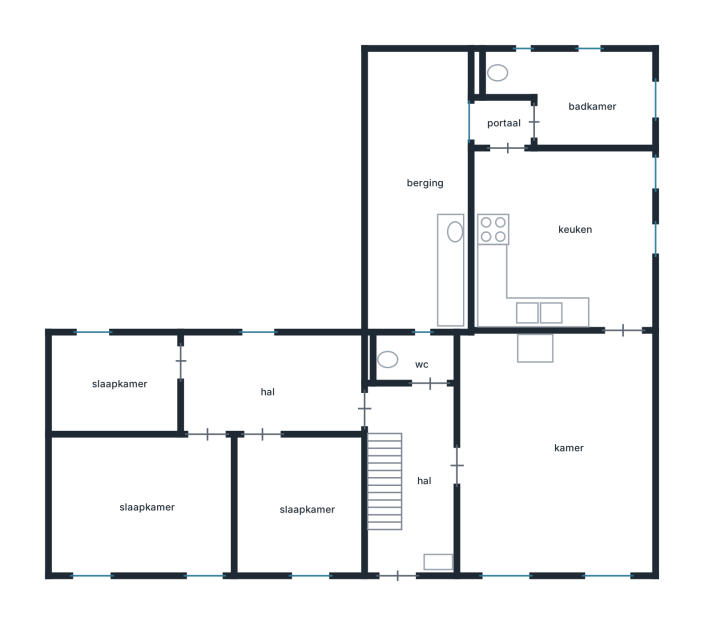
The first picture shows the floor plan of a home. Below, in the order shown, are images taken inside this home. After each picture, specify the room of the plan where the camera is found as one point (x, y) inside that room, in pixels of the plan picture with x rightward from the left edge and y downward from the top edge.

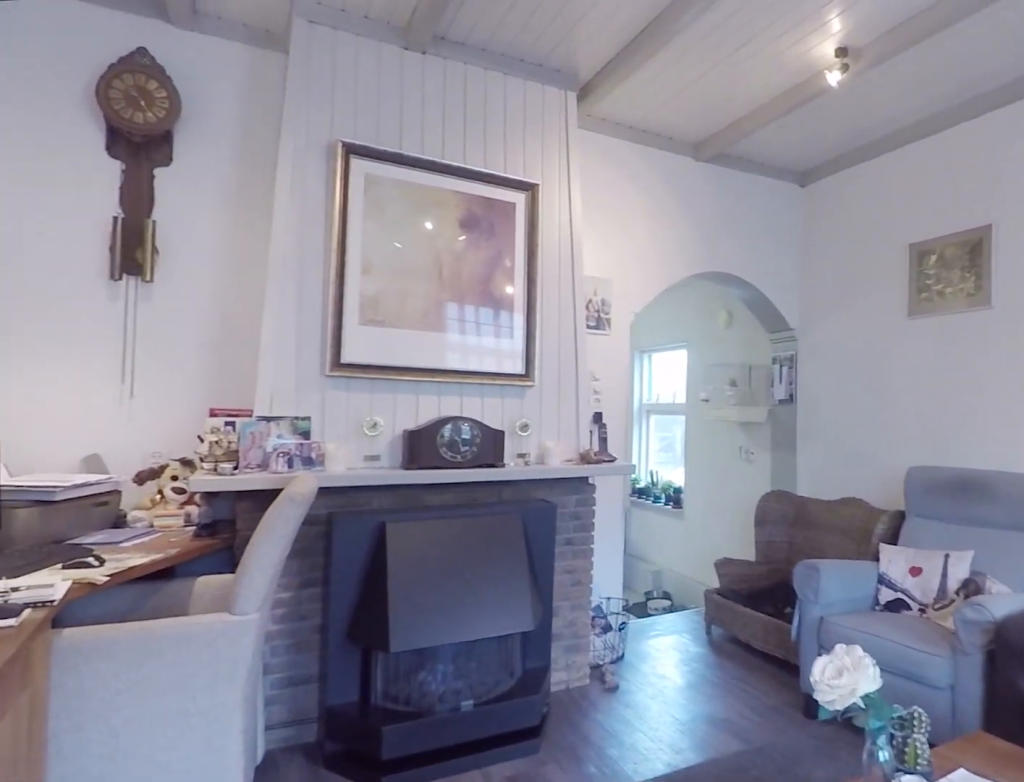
(554, 456)
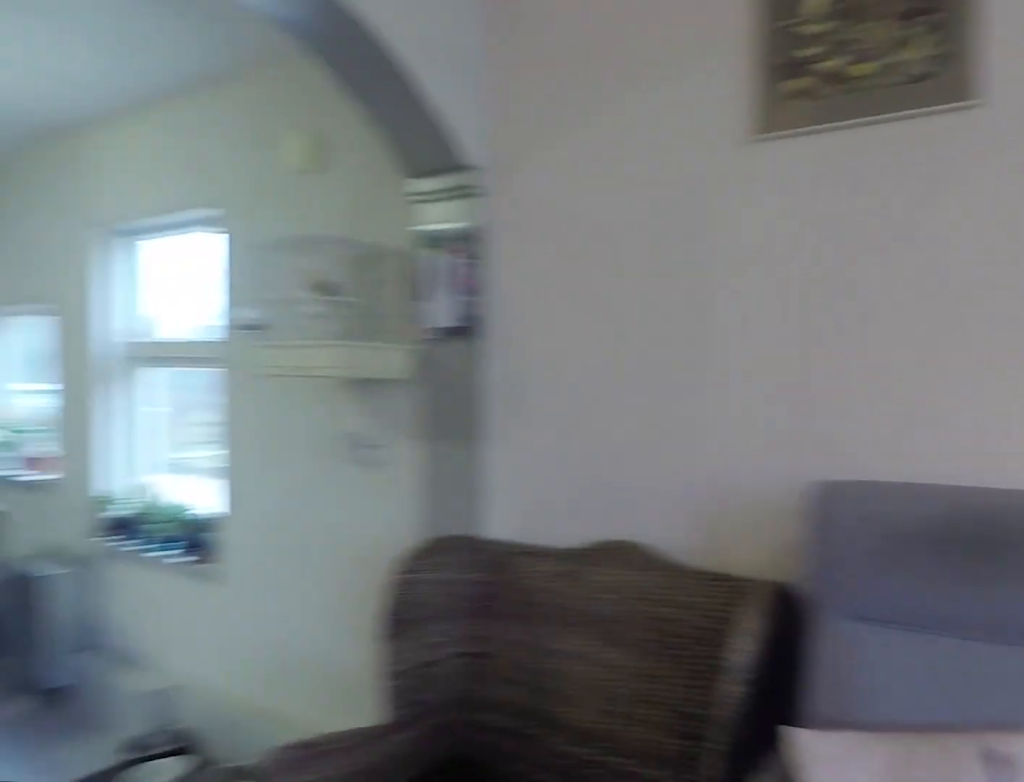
(554, 456)
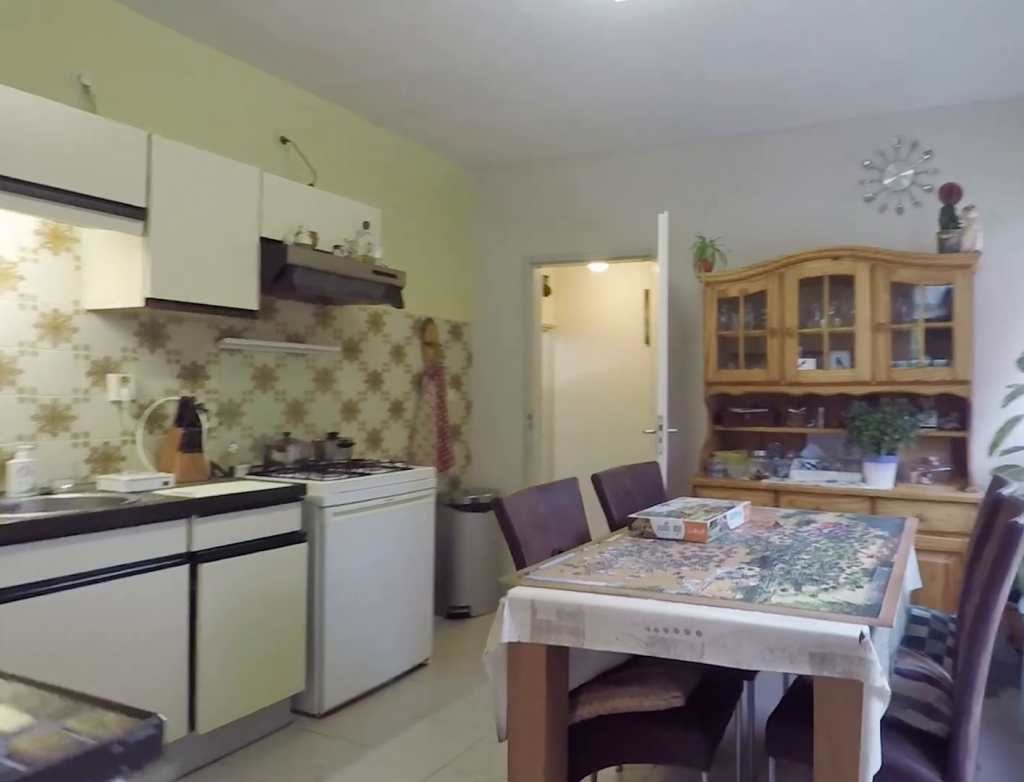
(562, 241)
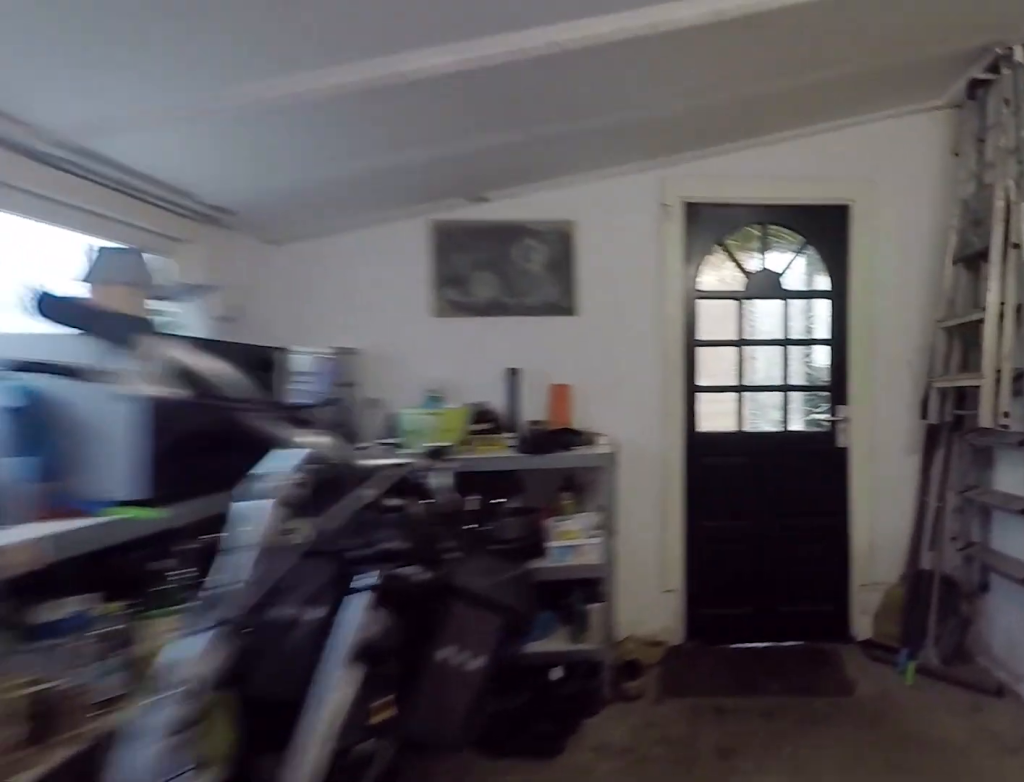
(451, 270)
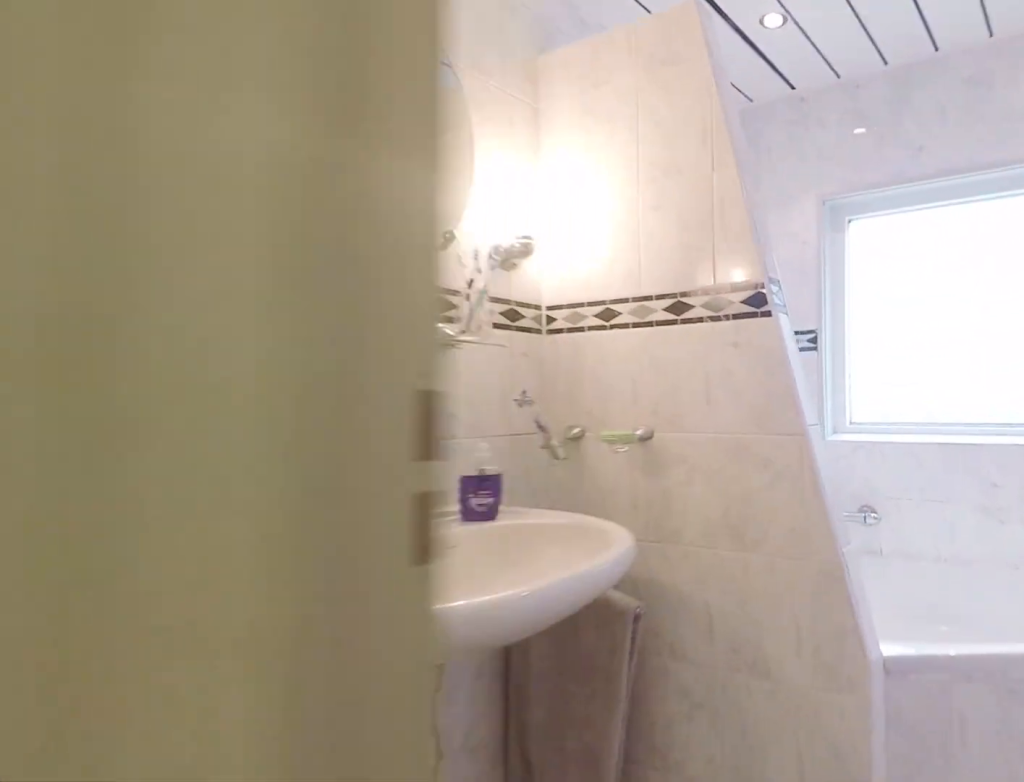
(580, 96)
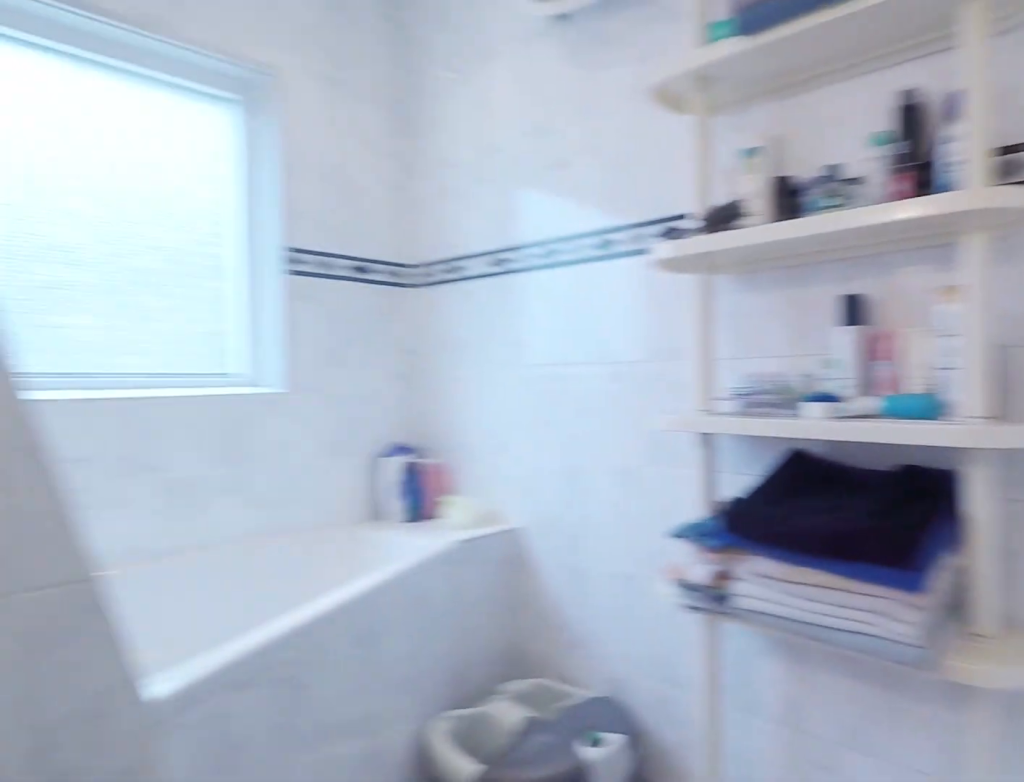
(580, 96)
